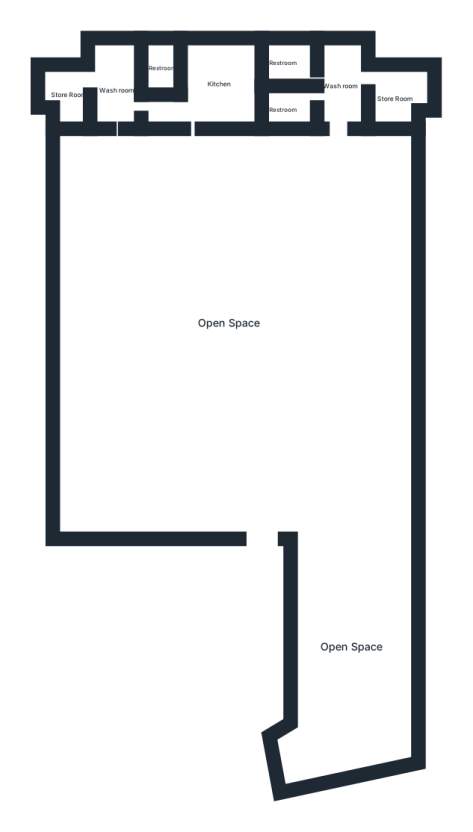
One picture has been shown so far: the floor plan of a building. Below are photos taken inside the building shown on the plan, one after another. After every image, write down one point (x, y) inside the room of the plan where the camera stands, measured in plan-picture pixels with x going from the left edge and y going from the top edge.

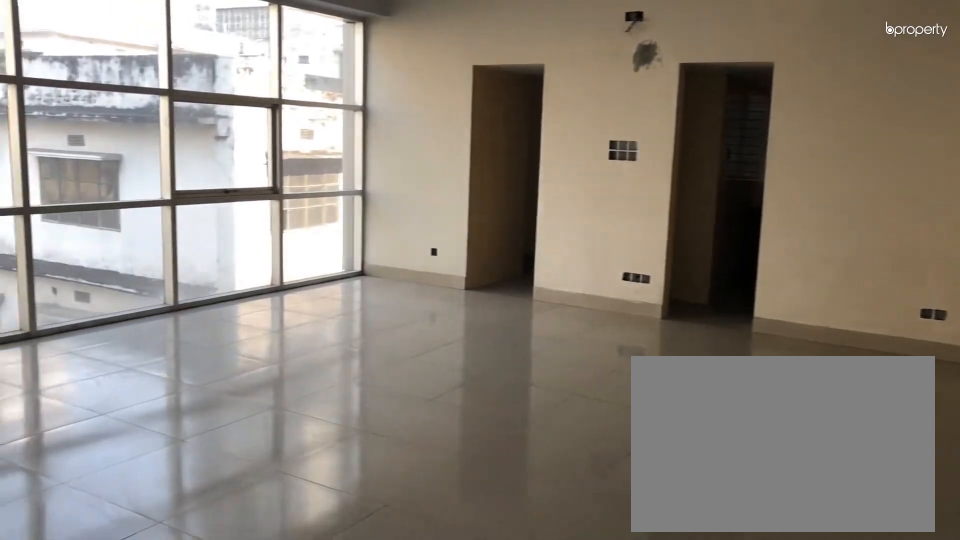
(226, 321)
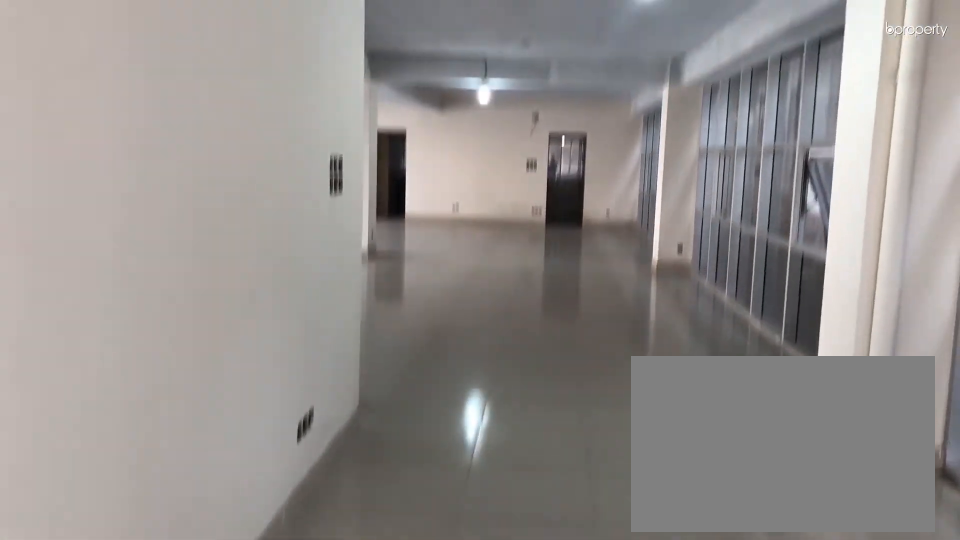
(354, 654)
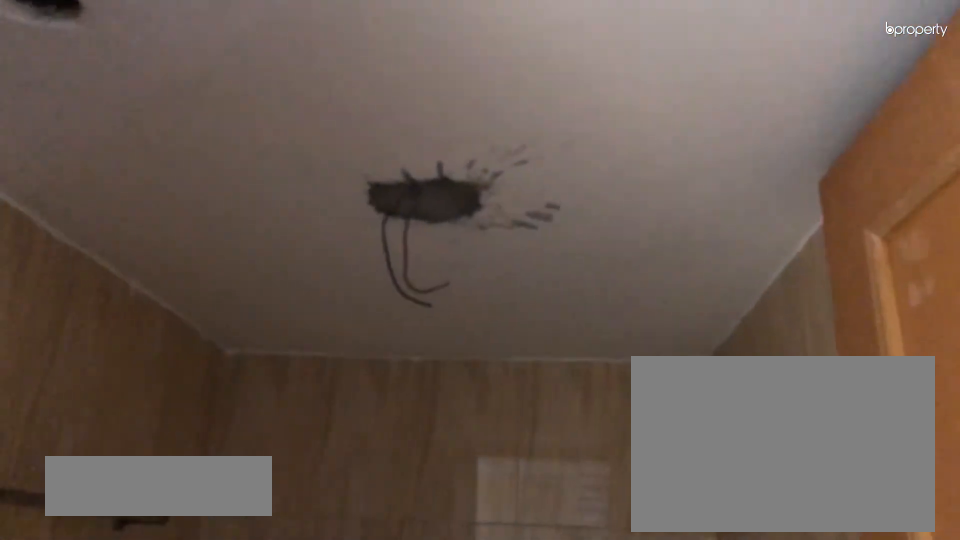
(281, 109)
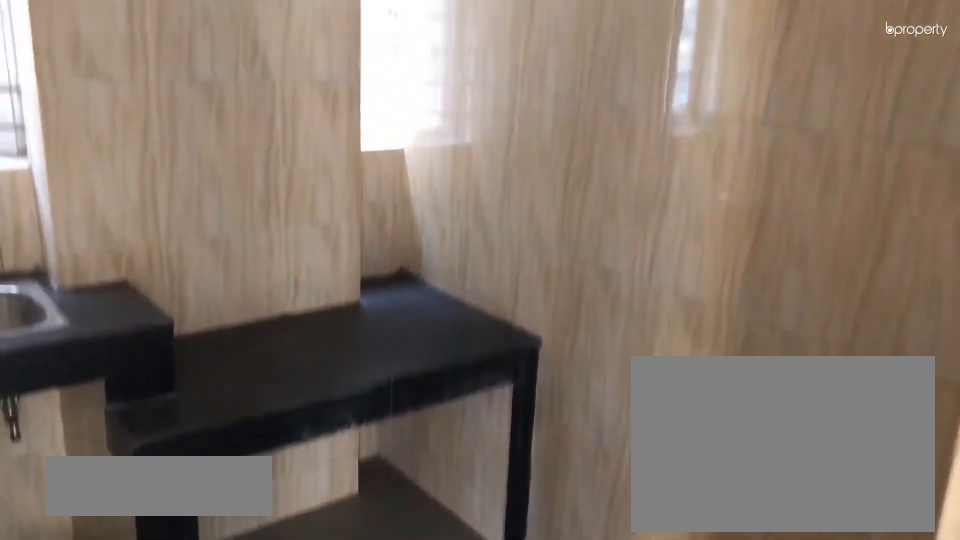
(221, 83)
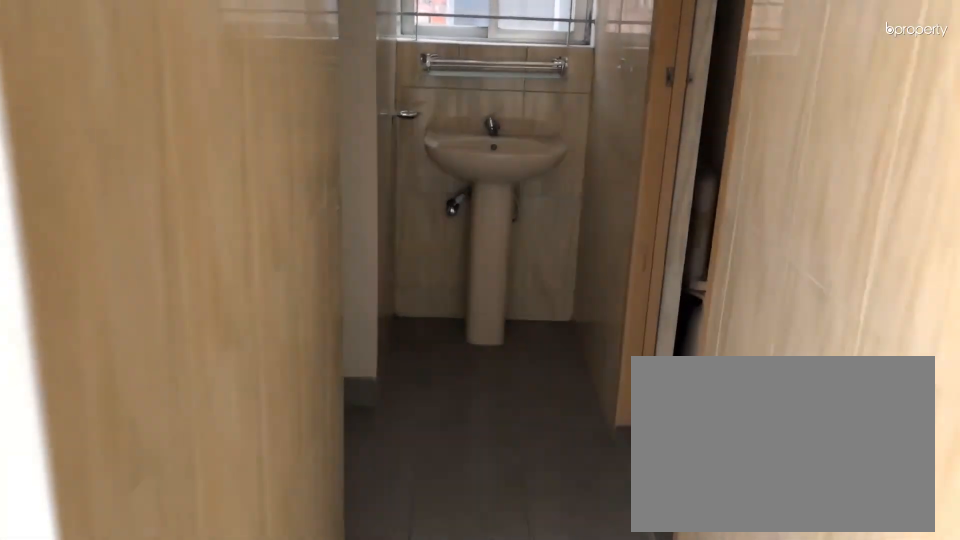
(121, 92)
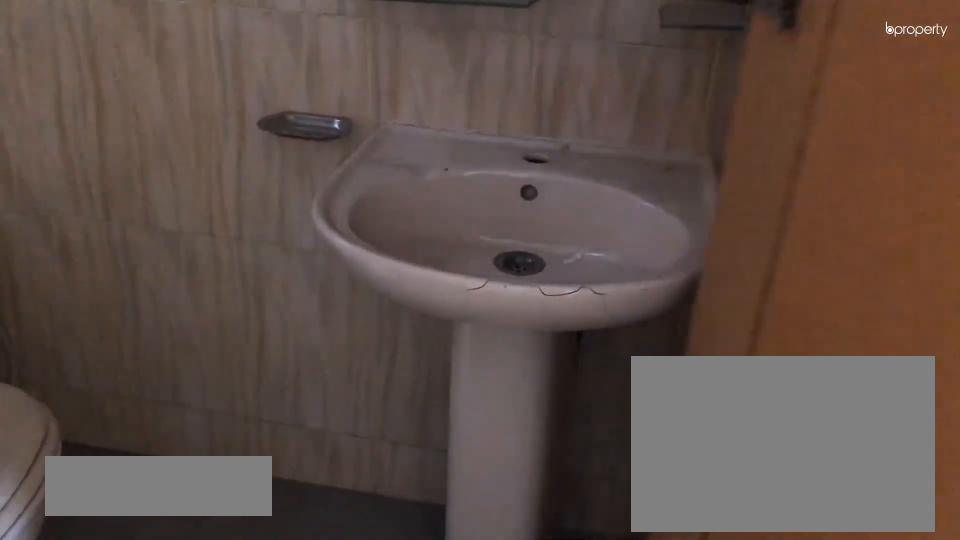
(164, 69)
